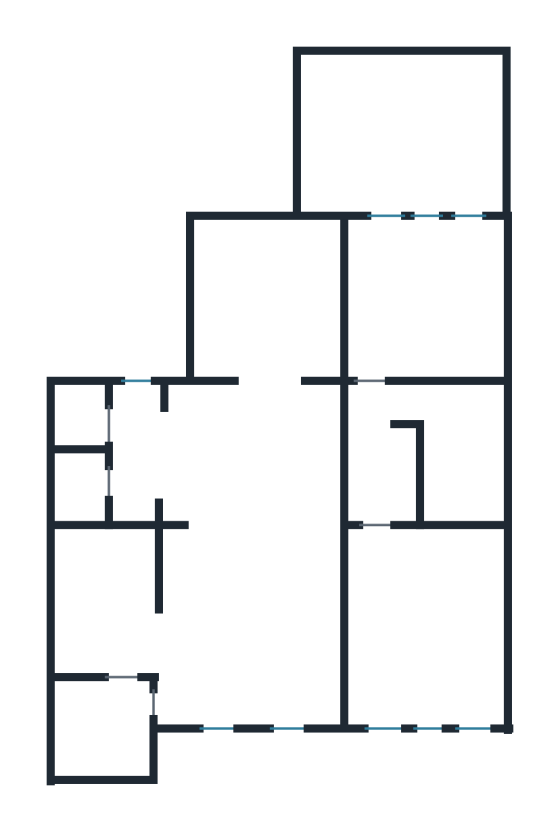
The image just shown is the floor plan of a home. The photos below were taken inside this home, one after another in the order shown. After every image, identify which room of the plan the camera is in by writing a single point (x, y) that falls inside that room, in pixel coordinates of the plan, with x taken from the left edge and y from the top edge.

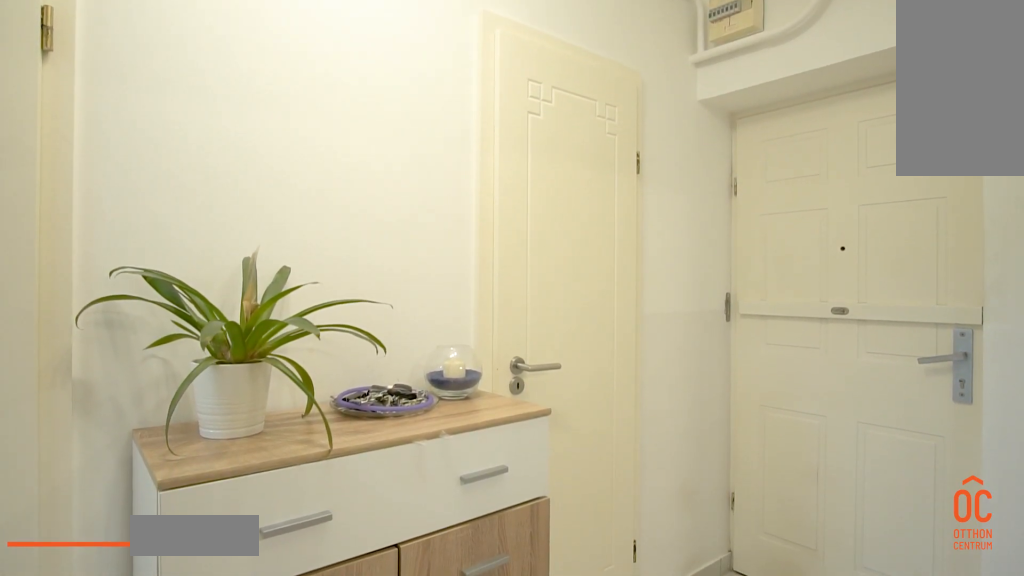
(139, 453)
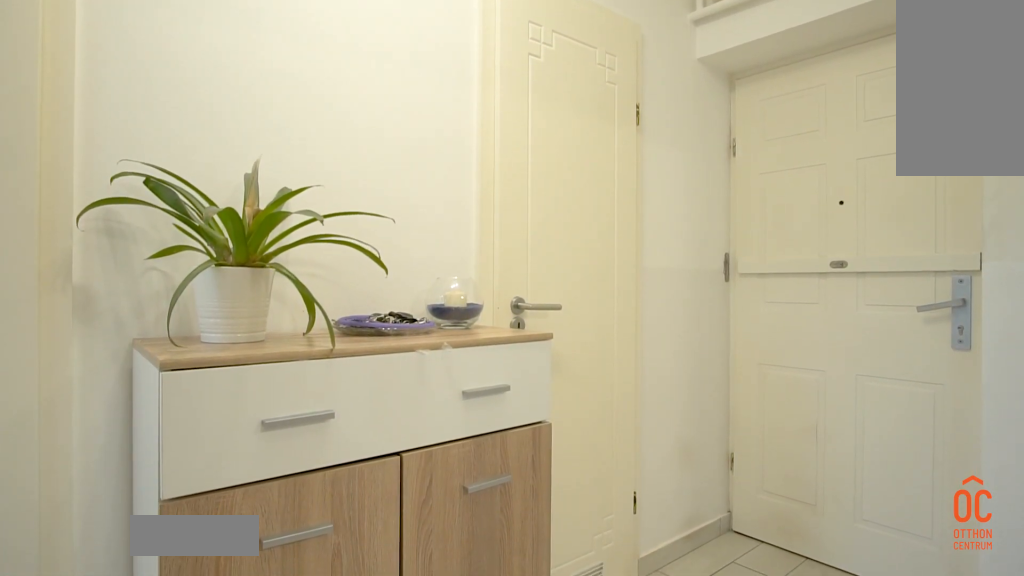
(139, 454)
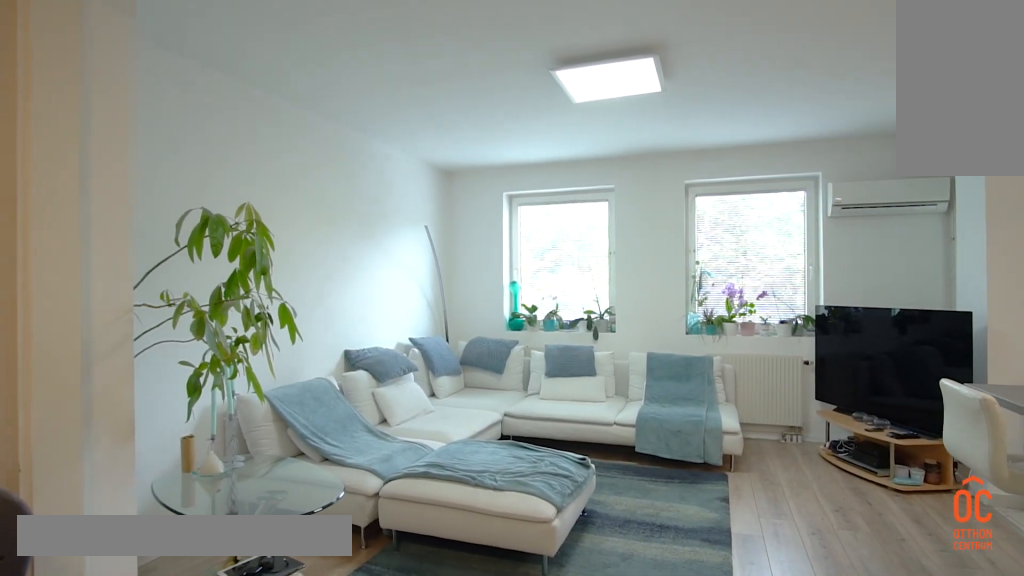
(275, 559)
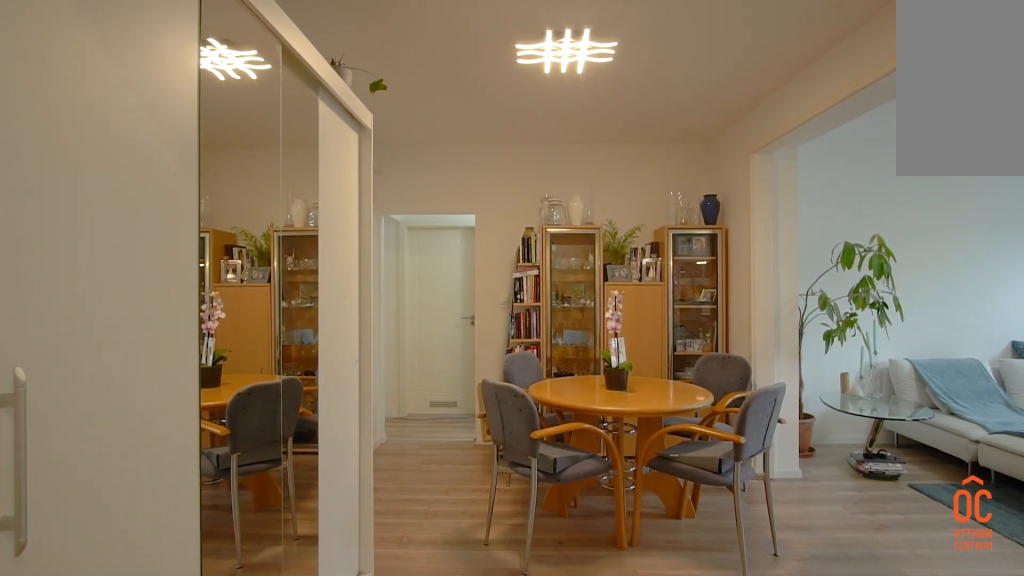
(275, 559)
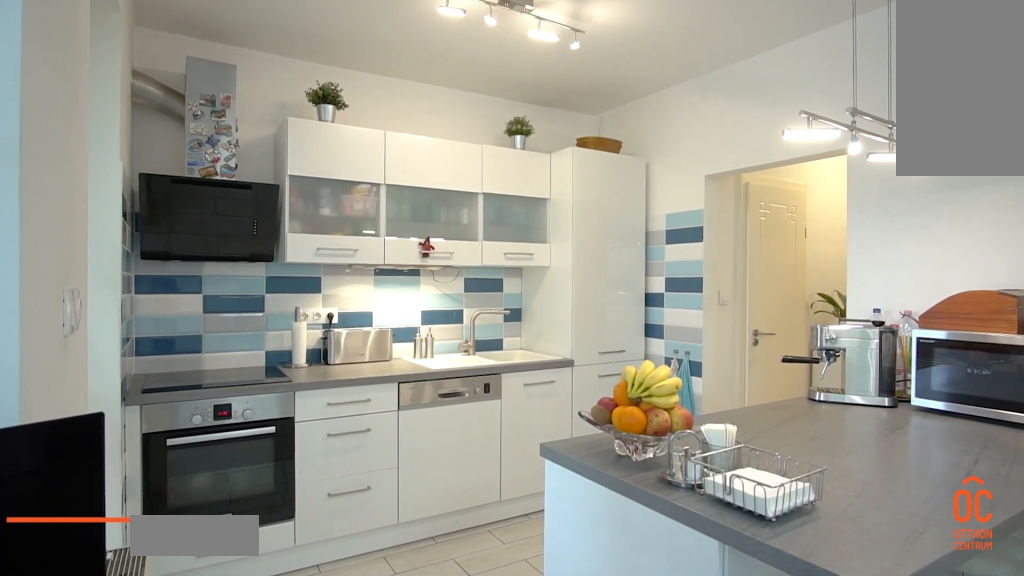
(107, 606)
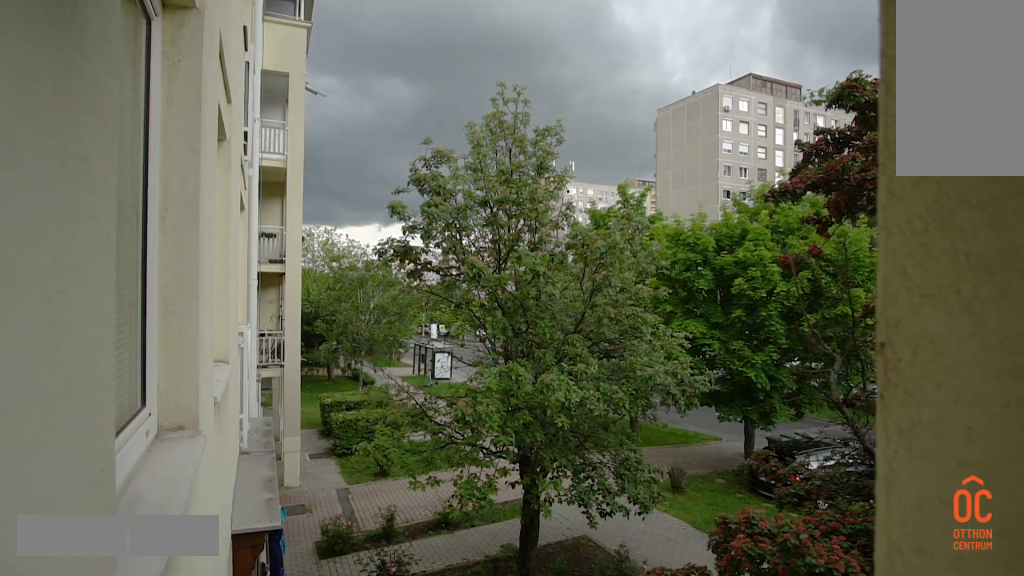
(109, 755)
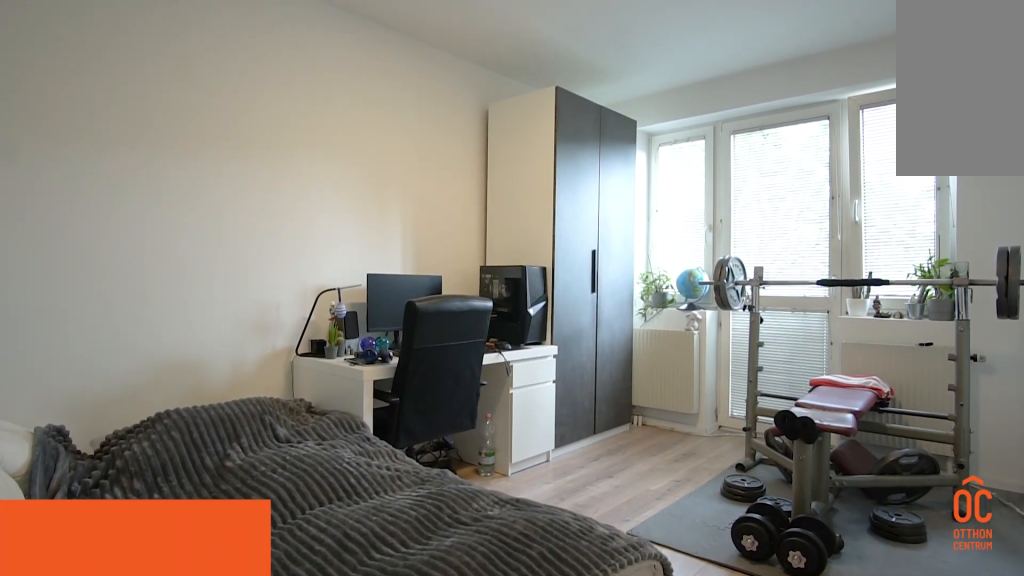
(448, 627)
